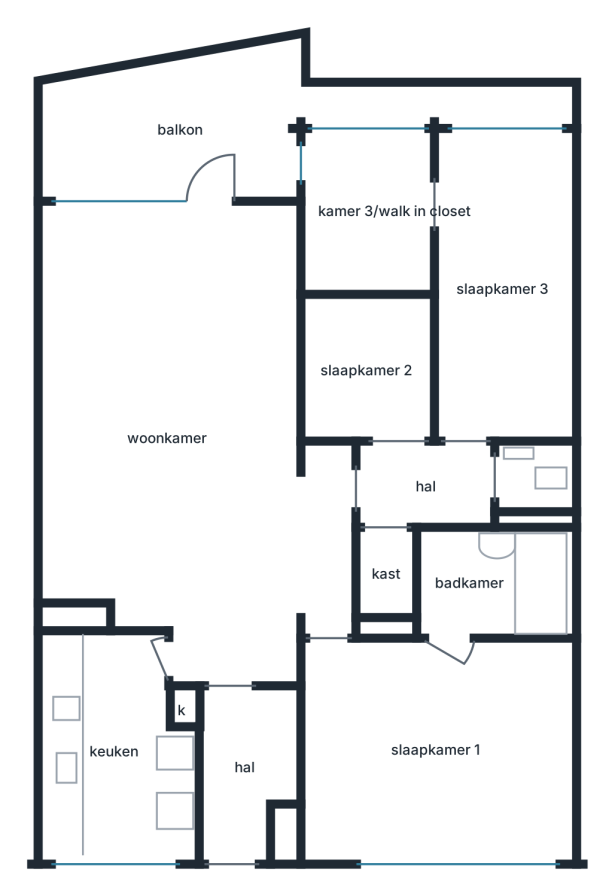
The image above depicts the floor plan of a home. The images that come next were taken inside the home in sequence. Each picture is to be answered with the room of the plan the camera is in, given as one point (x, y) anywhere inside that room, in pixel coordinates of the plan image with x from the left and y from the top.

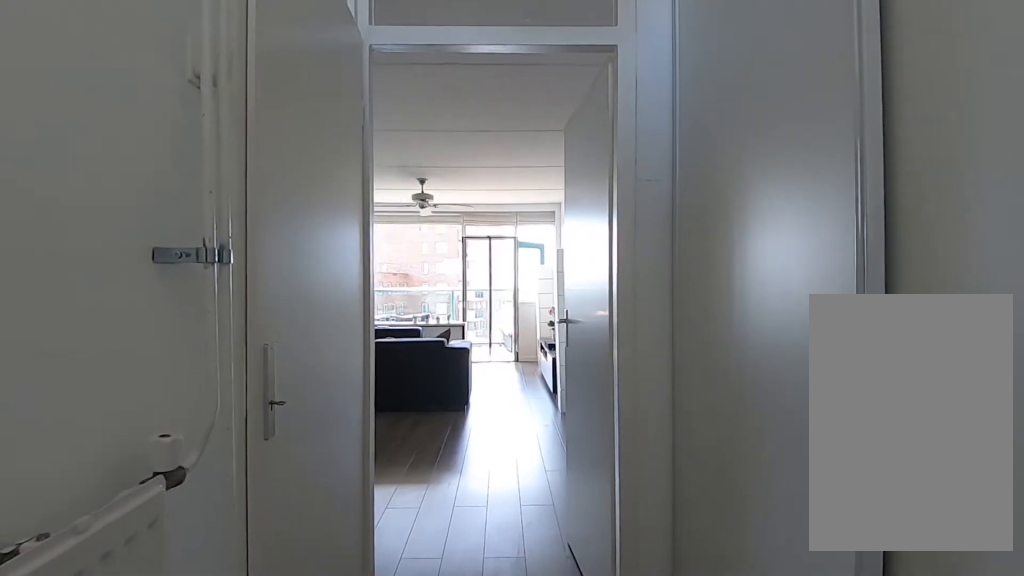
(244, 766)
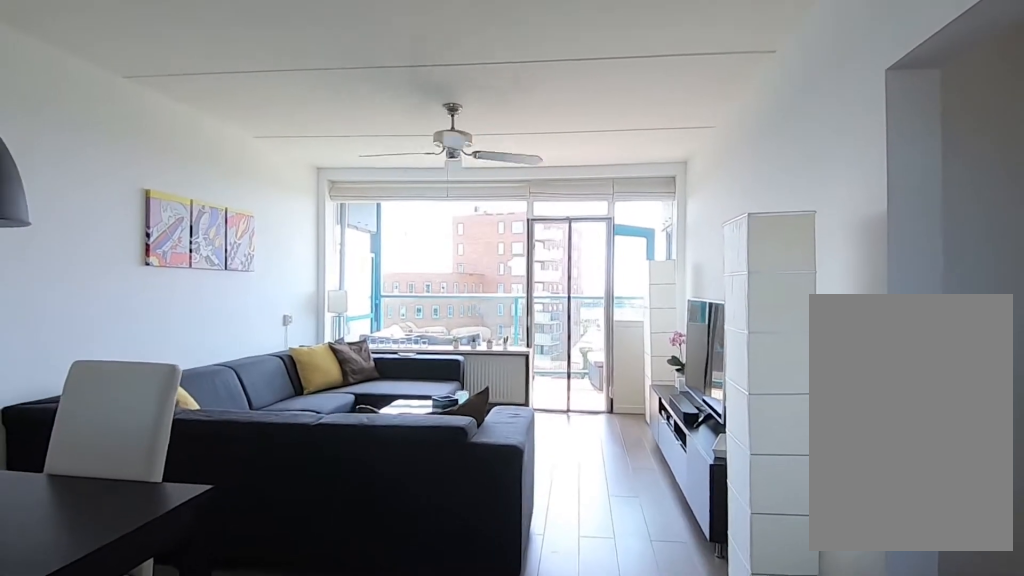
(188, 437)
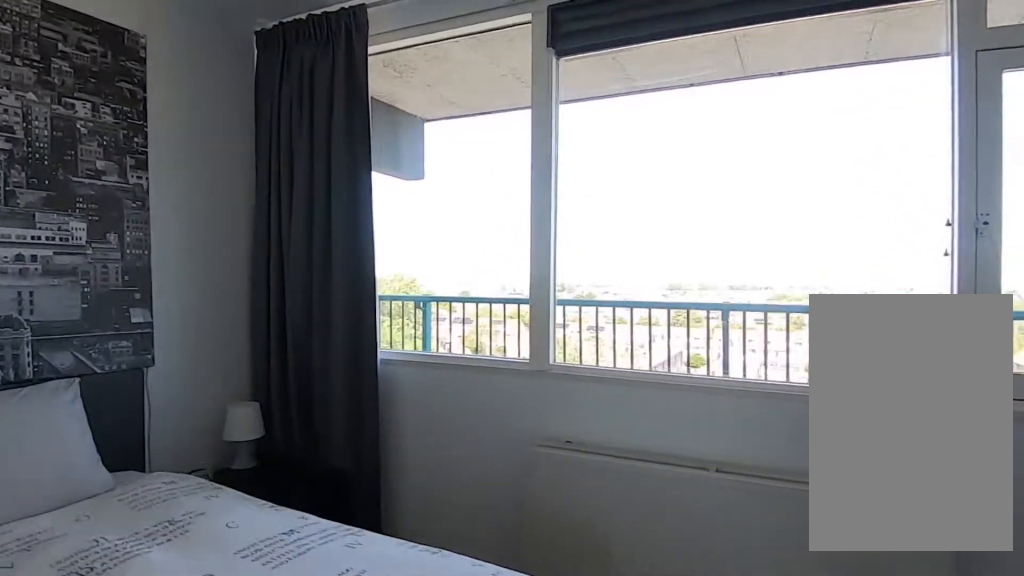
(435, 751)
